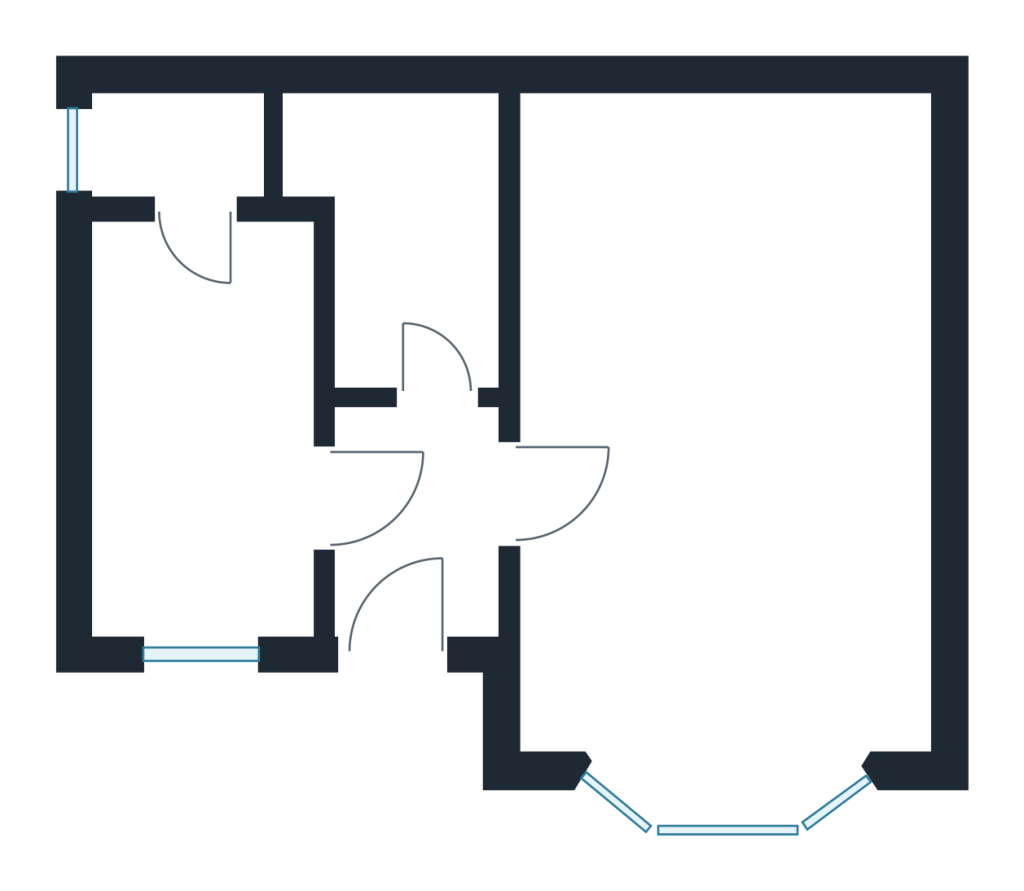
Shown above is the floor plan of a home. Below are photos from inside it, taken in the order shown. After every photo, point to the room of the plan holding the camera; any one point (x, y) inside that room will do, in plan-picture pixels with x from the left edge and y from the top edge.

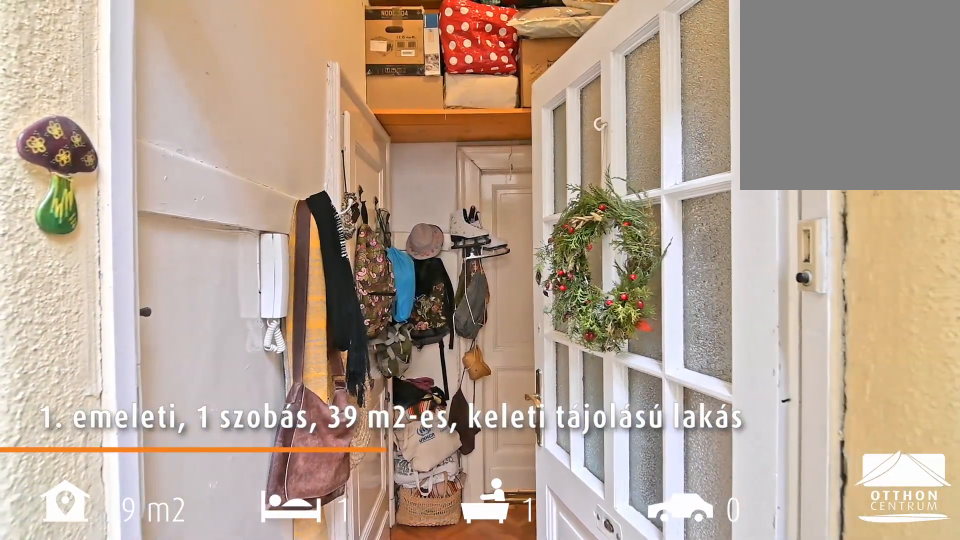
(422, 529)
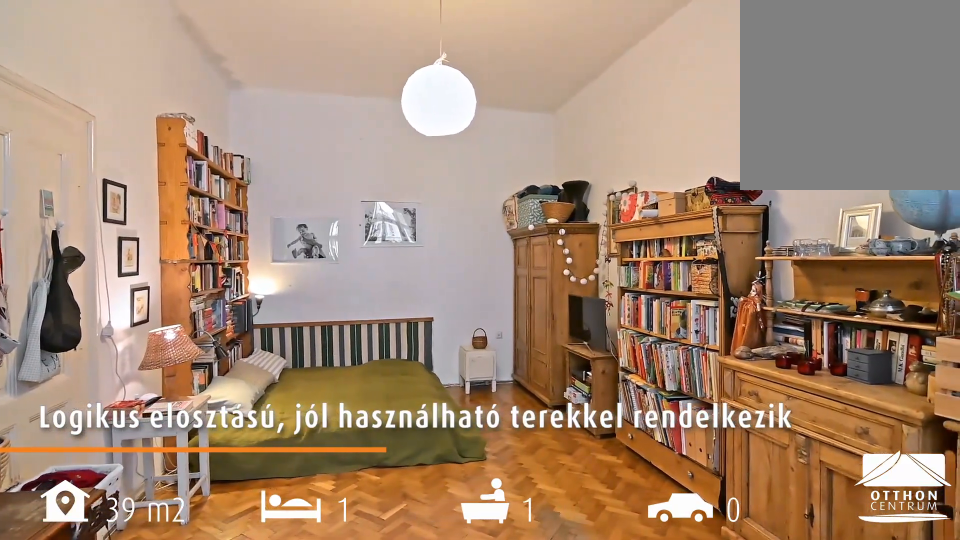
(724, 421)
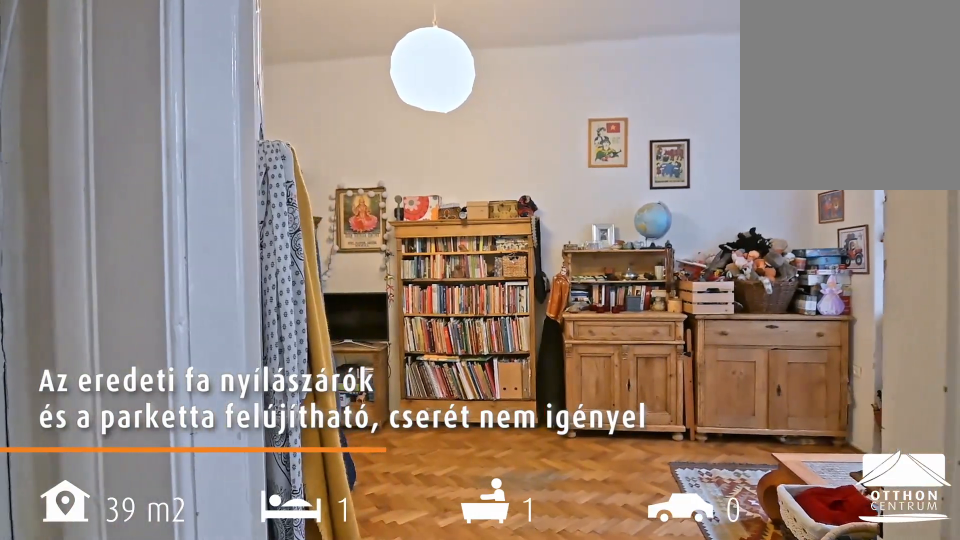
(724, 422)
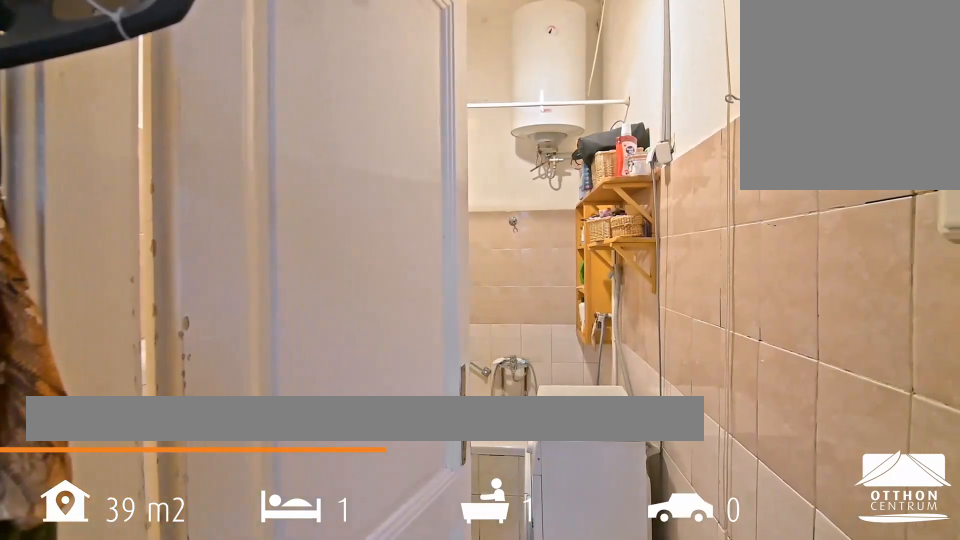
(408, 226)
